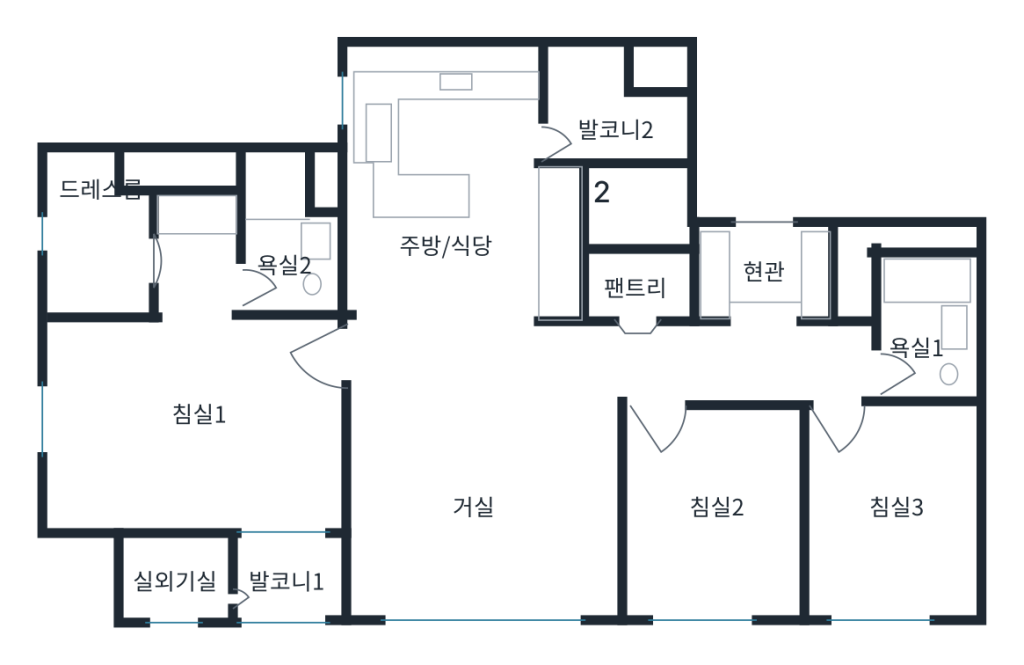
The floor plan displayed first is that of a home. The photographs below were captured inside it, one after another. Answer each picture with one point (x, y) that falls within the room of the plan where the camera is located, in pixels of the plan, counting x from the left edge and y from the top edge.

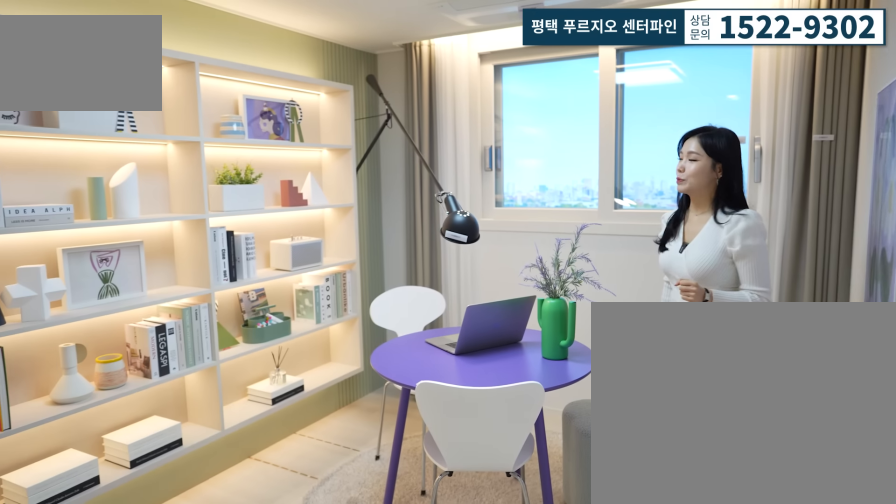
(710, 503)
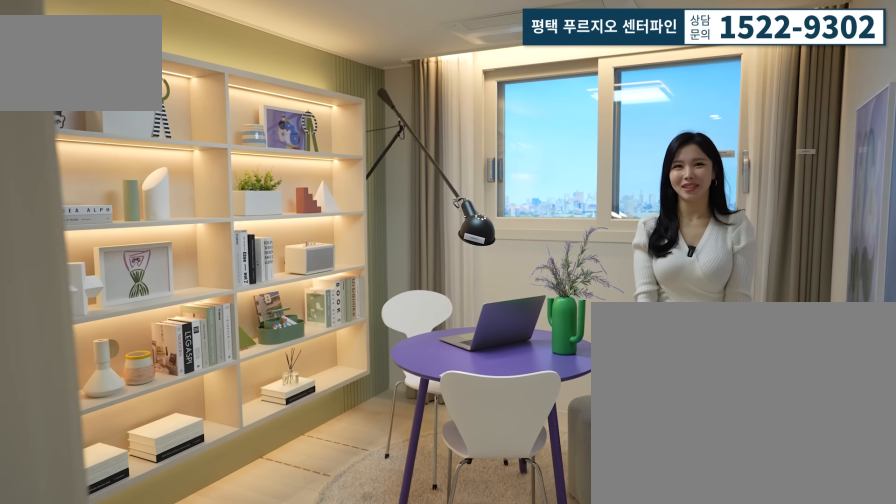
(710, 503)
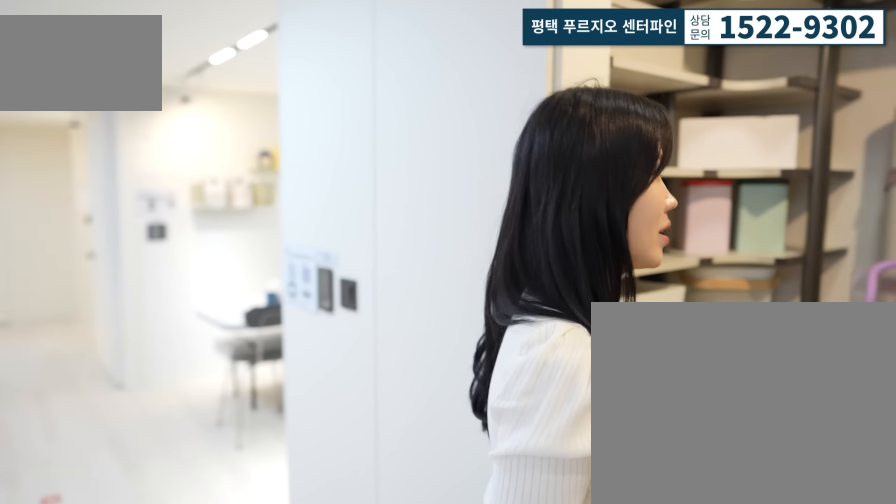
(640, 322)
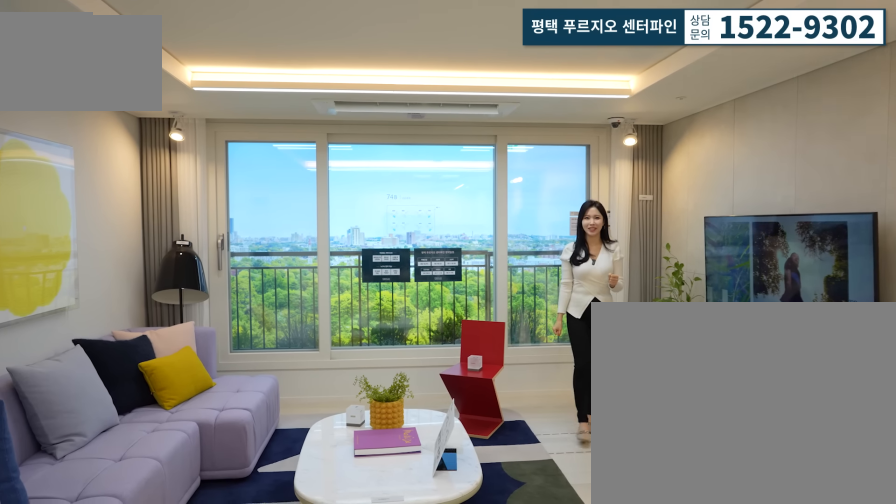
(478, 492)
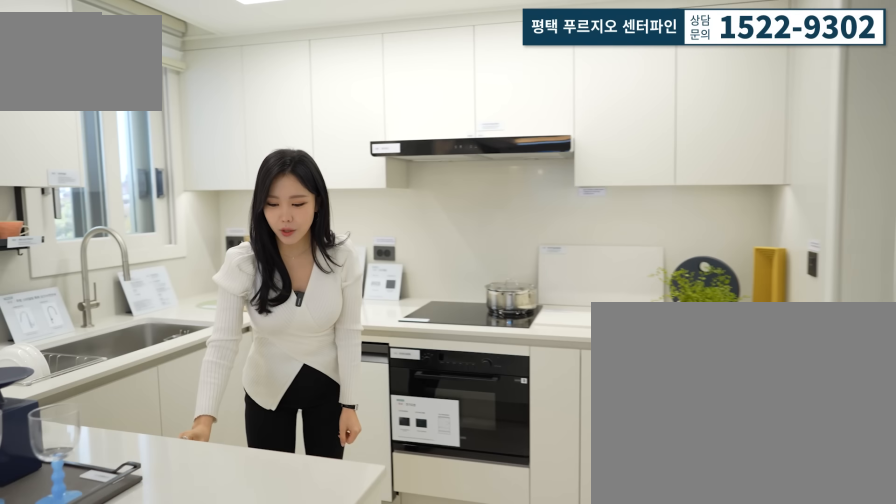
(466, 201)
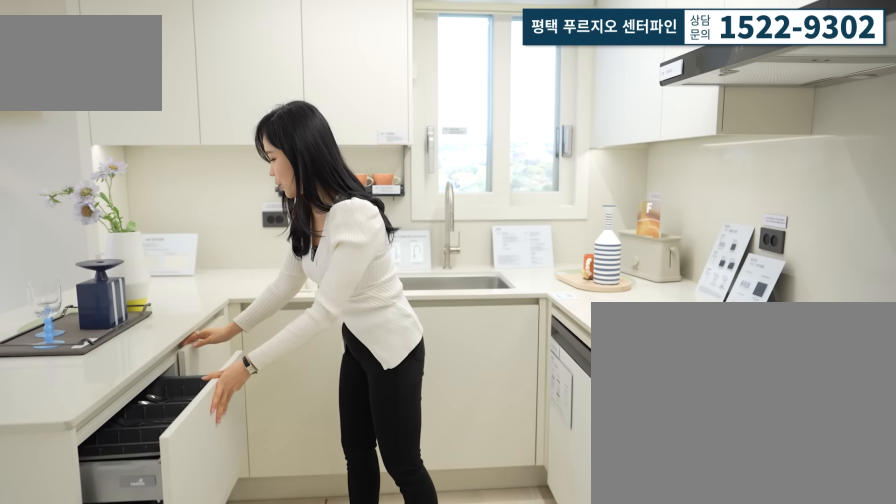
(466, 202)
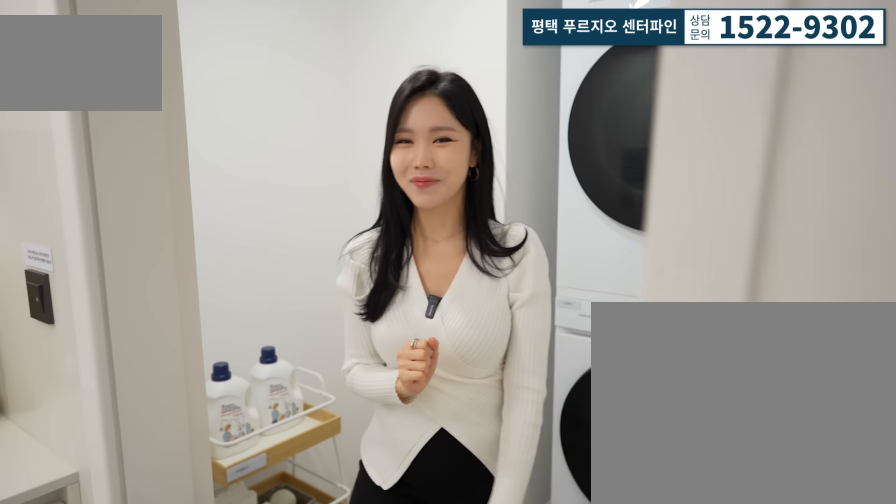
(618, 120)
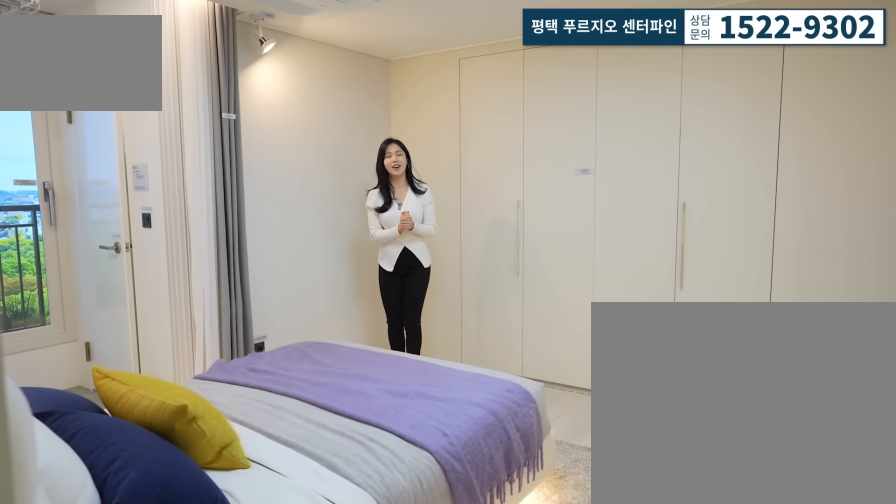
(193, 410)
